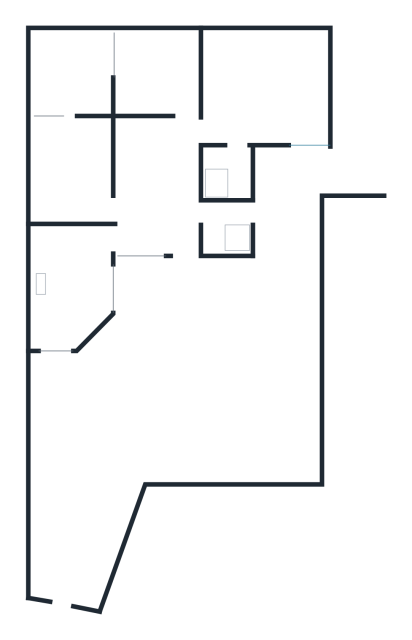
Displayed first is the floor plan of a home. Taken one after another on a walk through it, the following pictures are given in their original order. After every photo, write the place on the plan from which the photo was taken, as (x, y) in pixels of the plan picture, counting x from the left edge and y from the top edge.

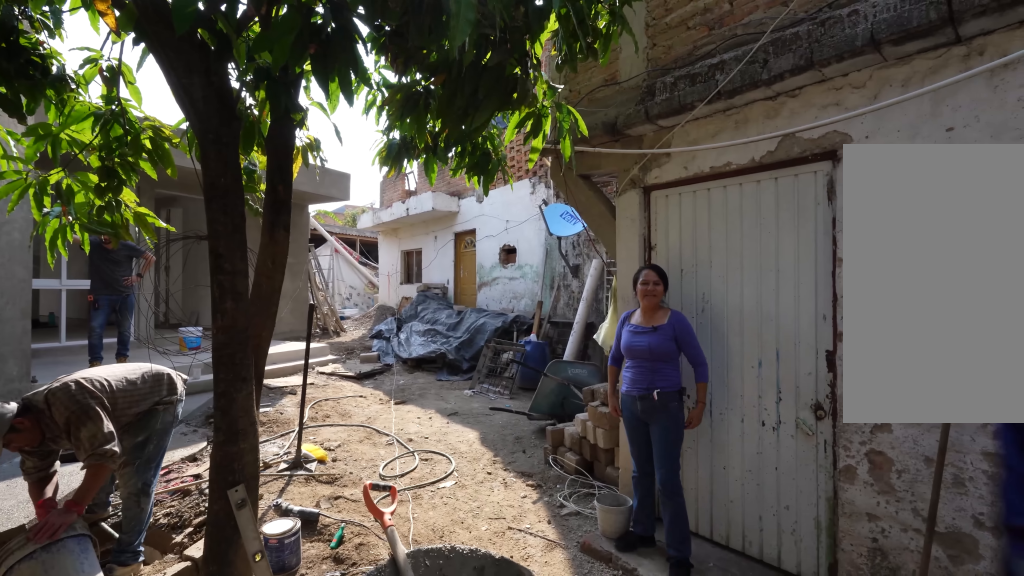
(65, 460)
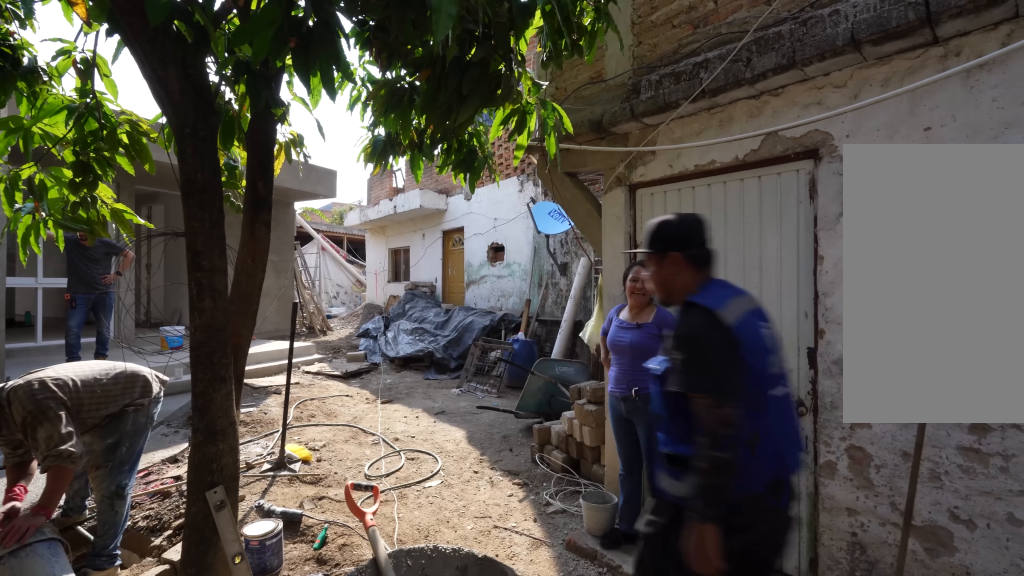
(65, 460)
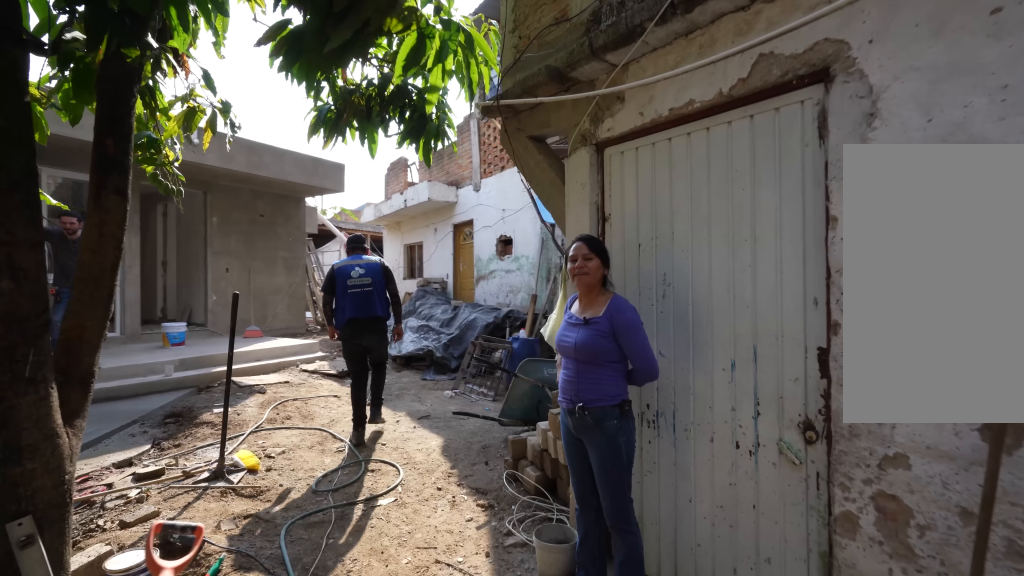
(79, 458)
